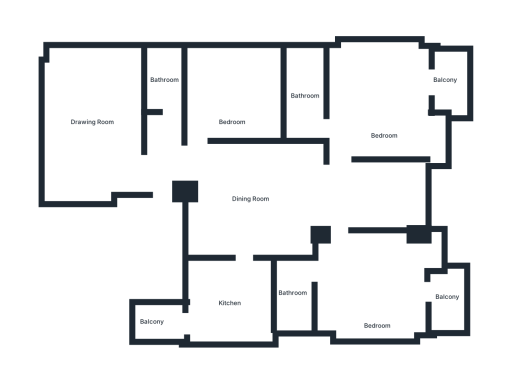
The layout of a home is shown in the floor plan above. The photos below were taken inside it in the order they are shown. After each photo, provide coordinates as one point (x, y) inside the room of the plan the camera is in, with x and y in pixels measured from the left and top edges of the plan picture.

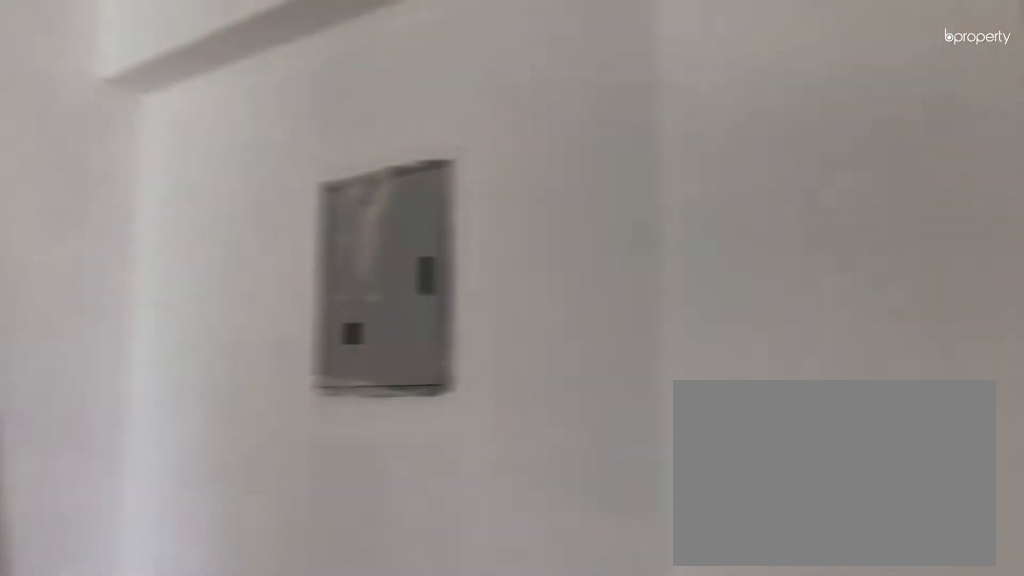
(254, 209)
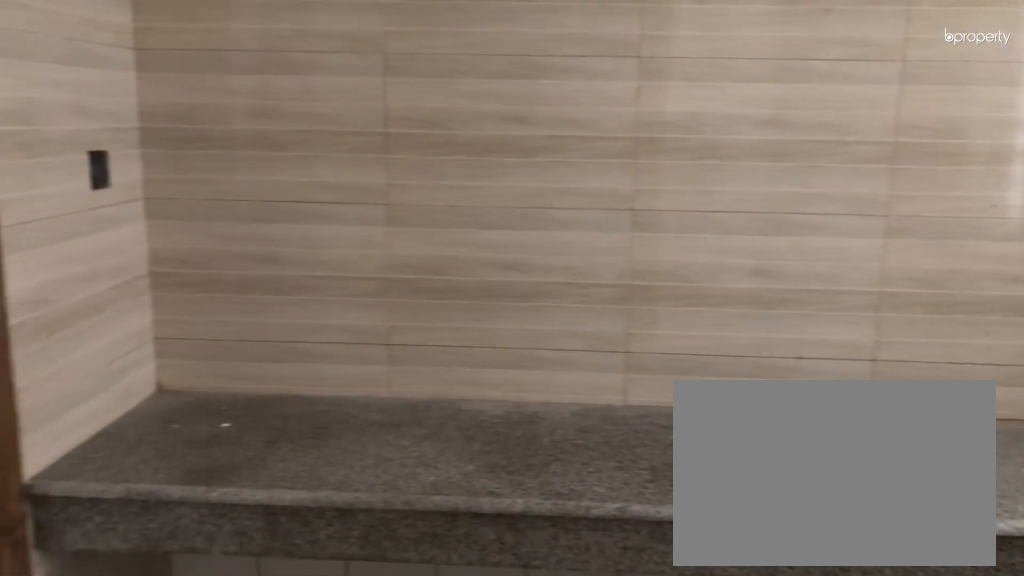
(228, 302)
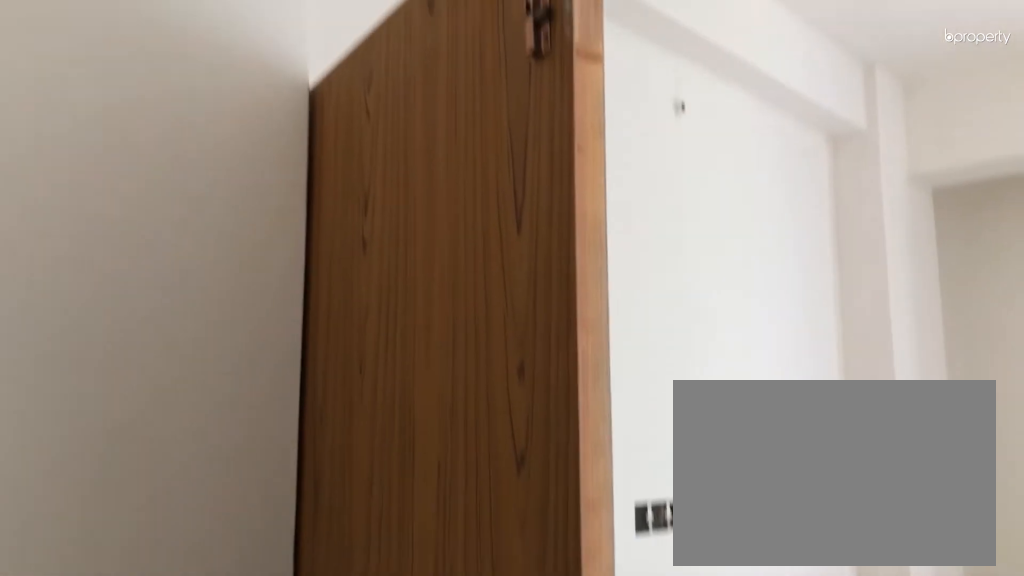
(376, 299)
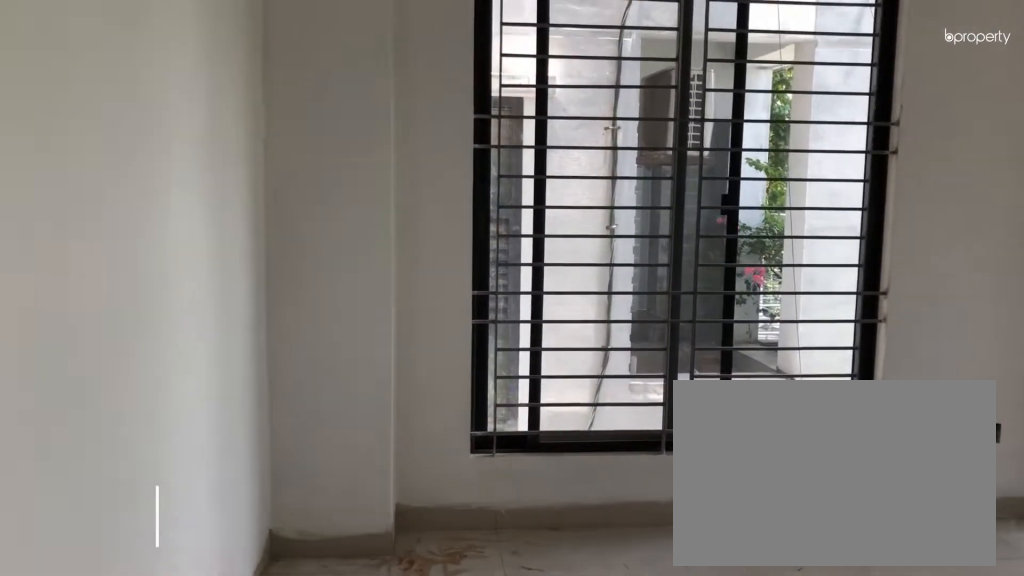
(383, 112)
